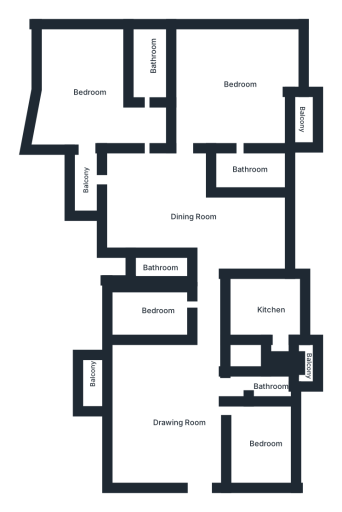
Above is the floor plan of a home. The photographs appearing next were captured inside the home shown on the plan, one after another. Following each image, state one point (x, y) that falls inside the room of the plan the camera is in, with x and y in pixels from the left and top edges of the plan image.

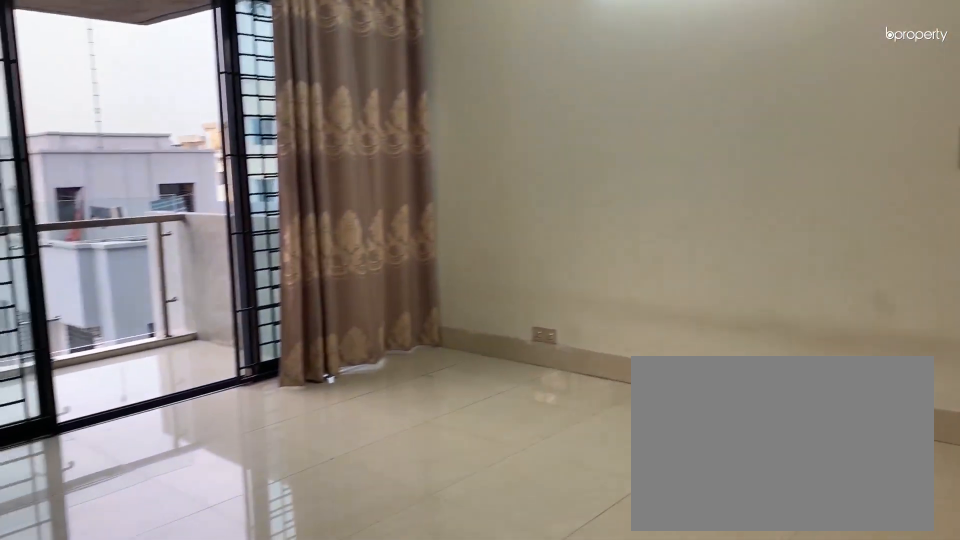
(181, 422)
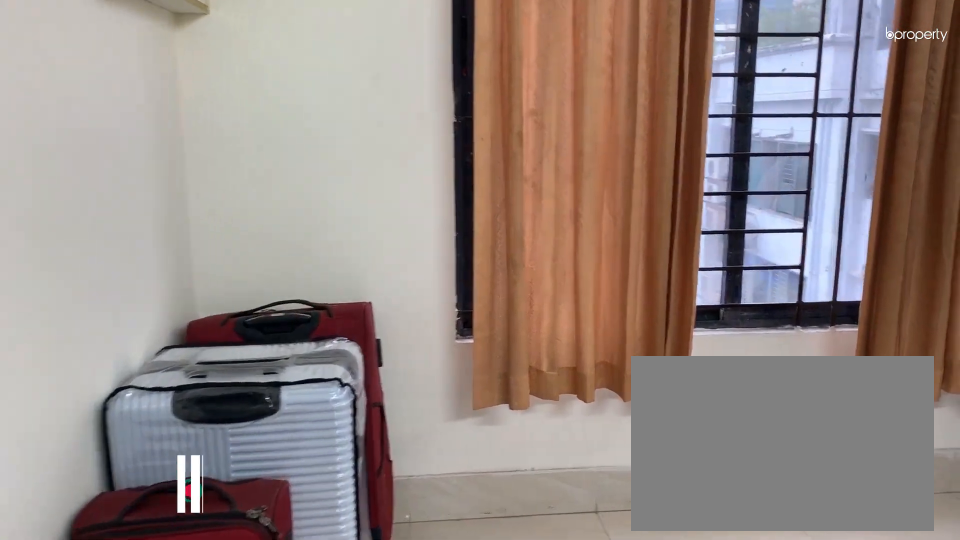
(266, 443)
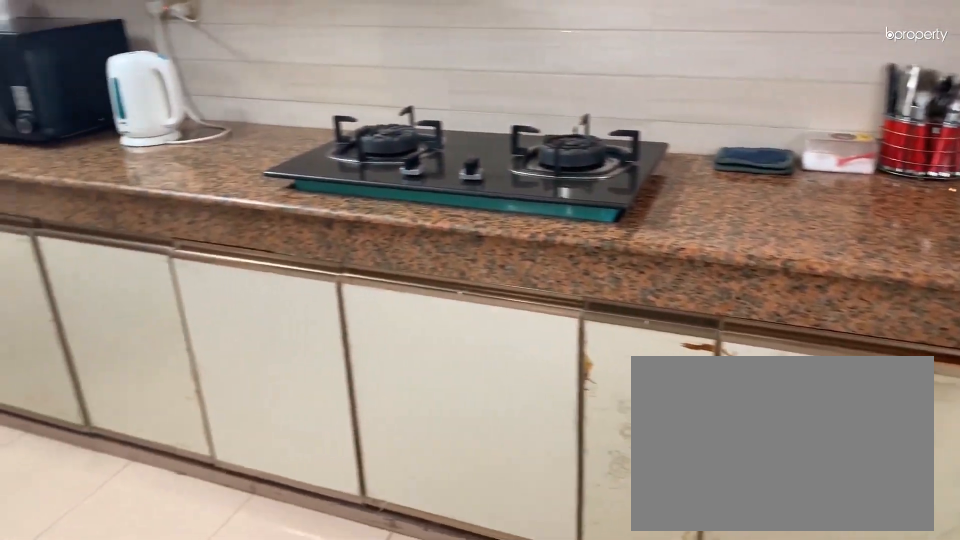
(274, 310)
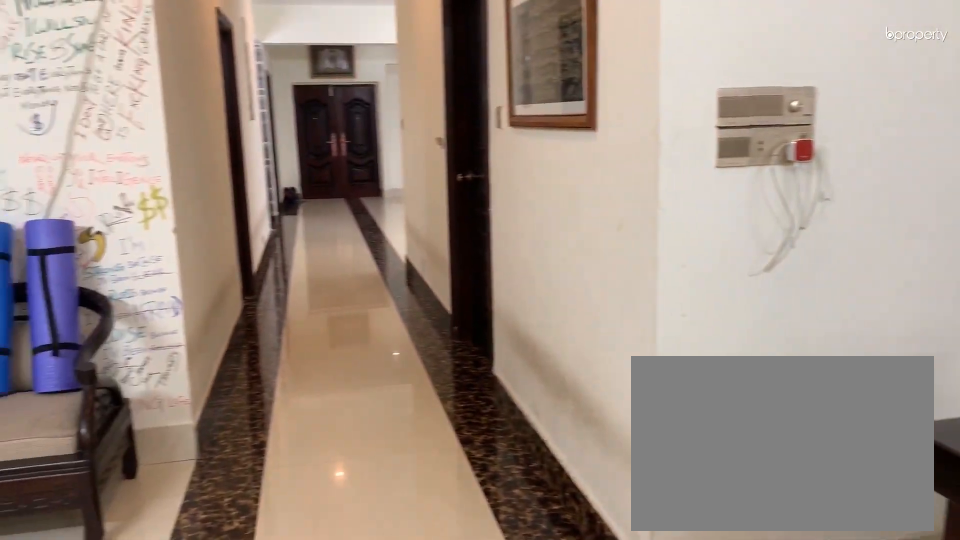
(183, 202)
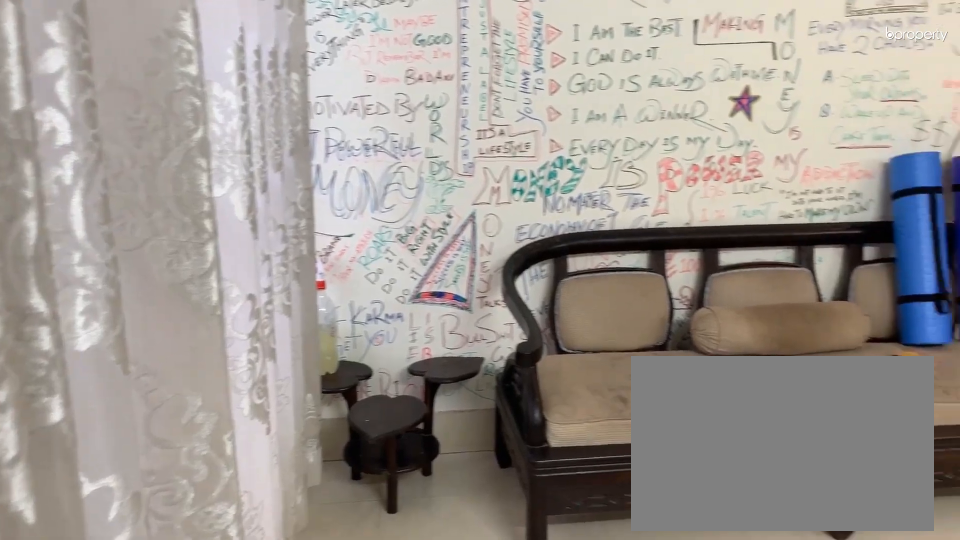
(241, 231)
